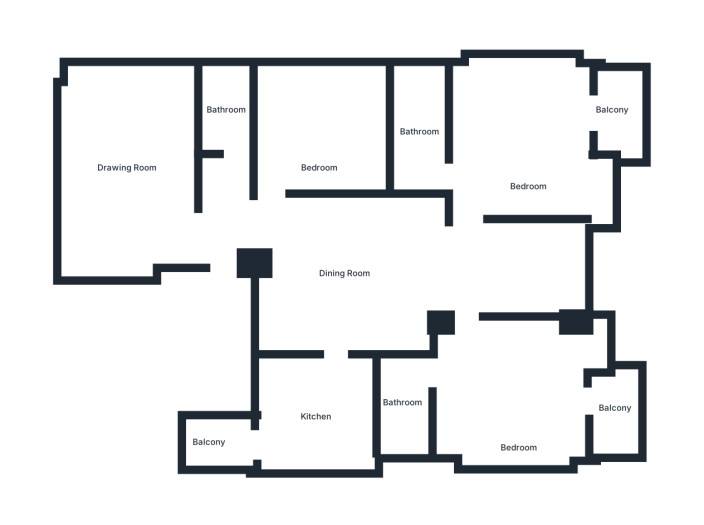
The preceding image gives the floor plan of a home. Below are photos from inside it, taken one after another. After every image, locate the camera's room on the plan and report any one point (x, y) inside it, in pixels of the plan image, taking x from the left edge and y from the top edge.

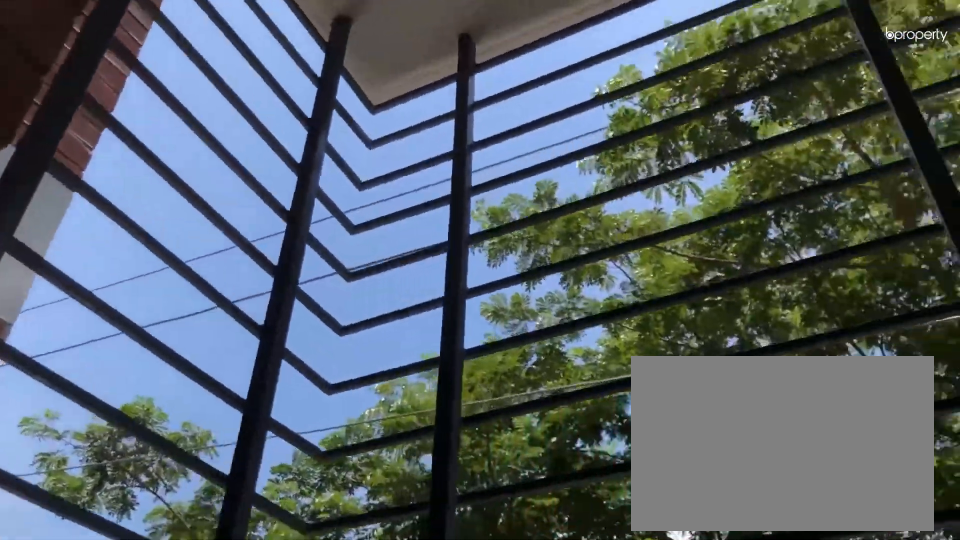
(614, 418)
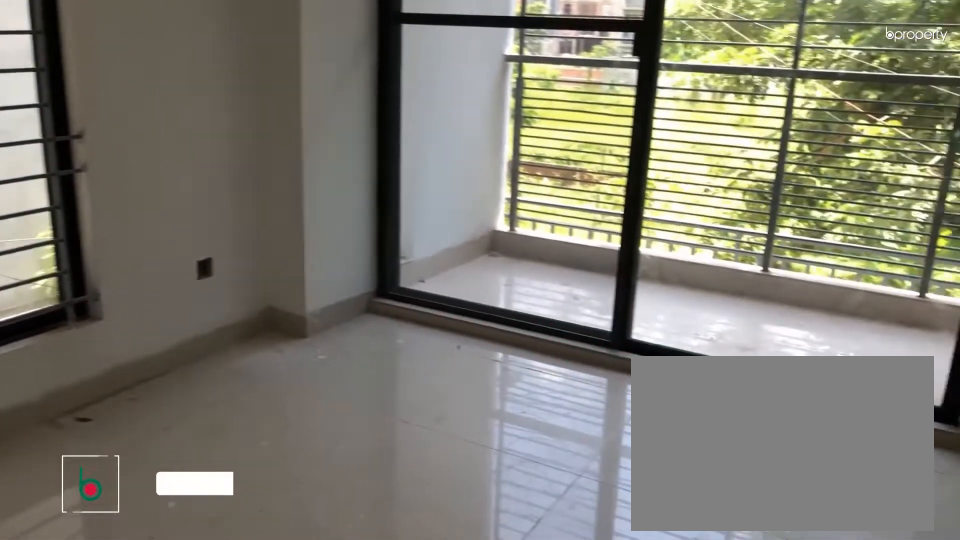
(527, 154)
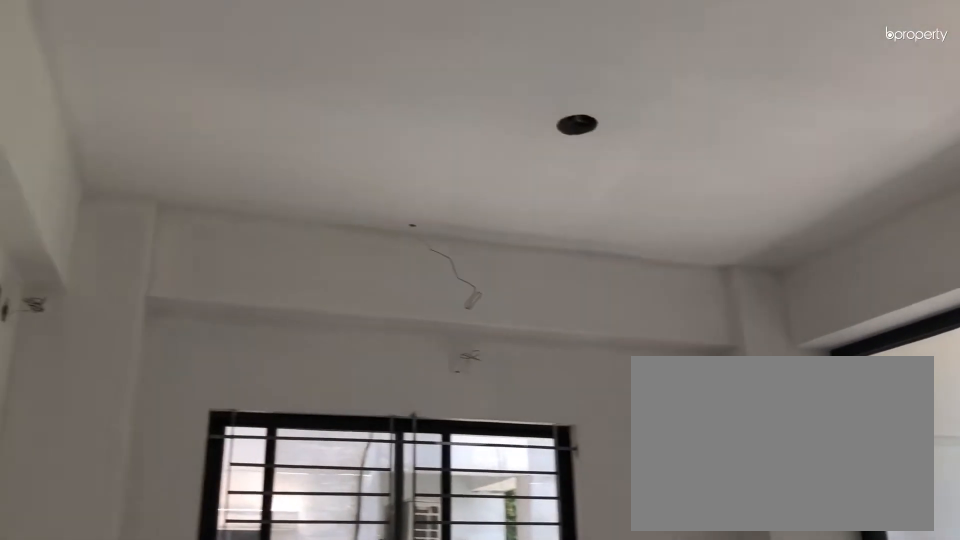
(527, 154)
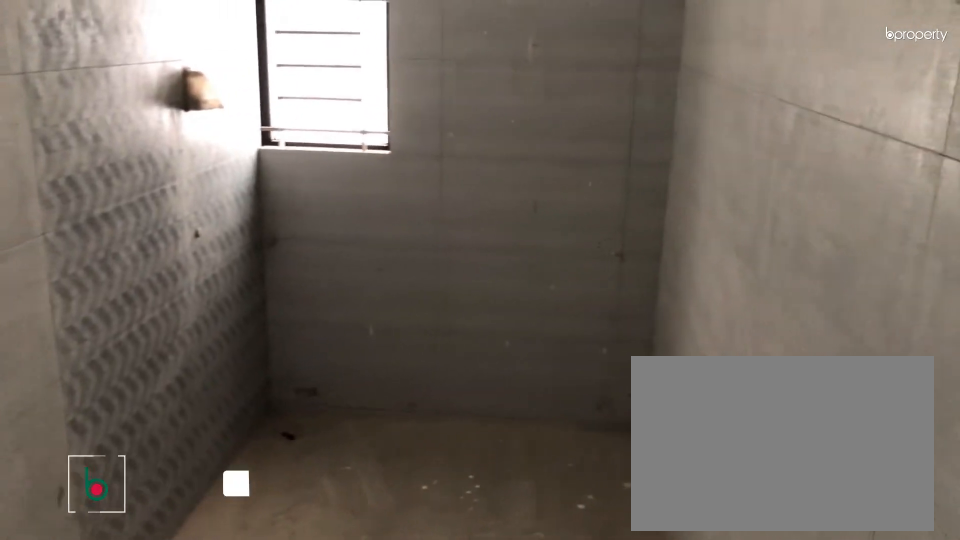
(420, 141)
